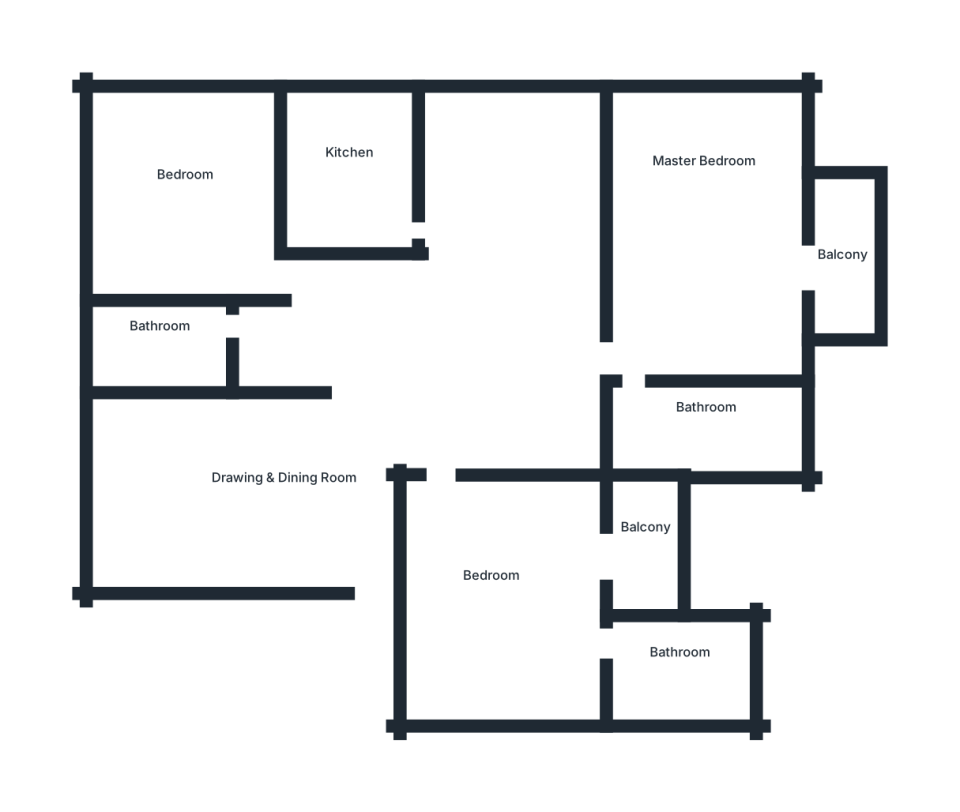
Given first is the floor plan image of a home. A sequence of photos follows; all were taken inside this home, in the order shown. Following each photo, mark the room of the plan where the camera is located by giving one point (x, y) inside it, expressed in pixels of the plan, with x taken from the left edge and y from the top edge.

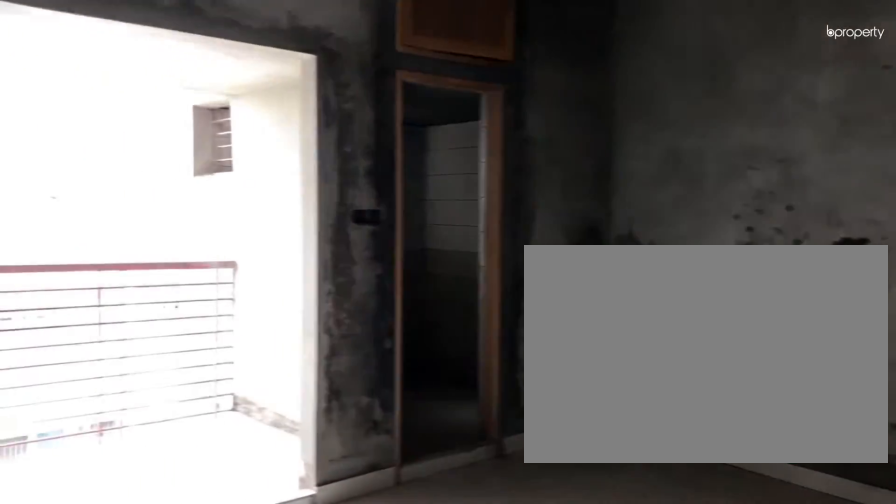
(476, 593)
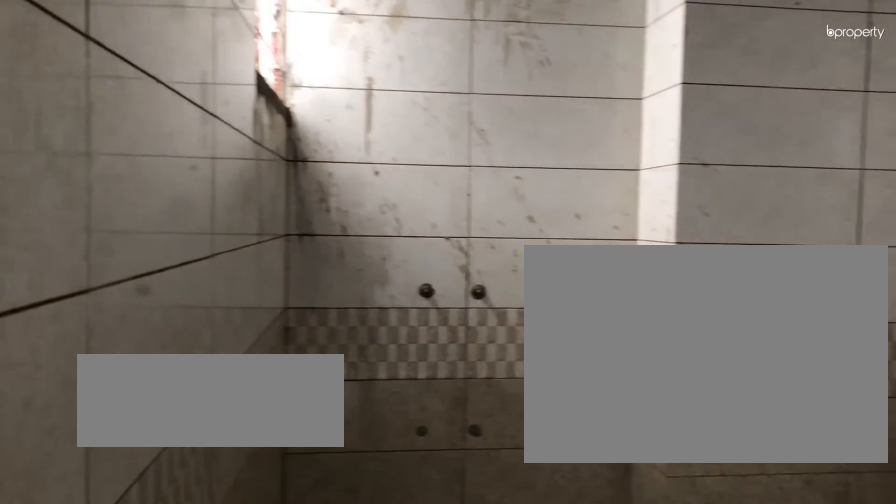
(678, 676)
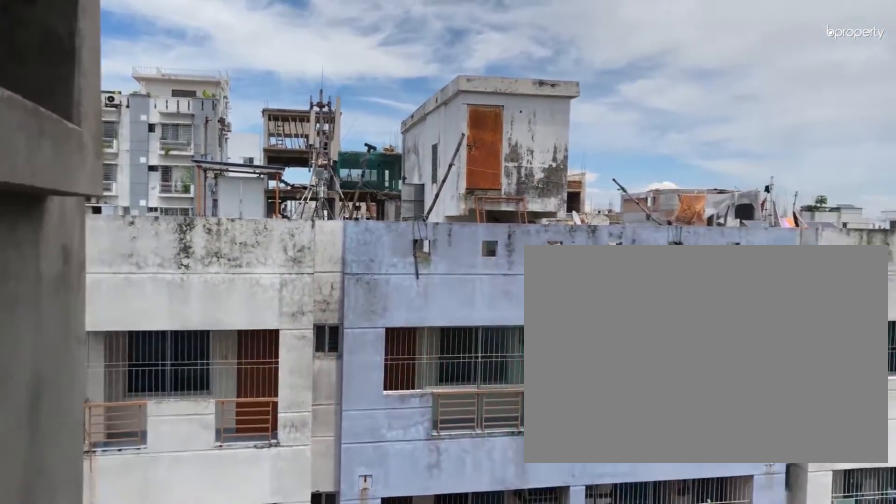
(642, 553)
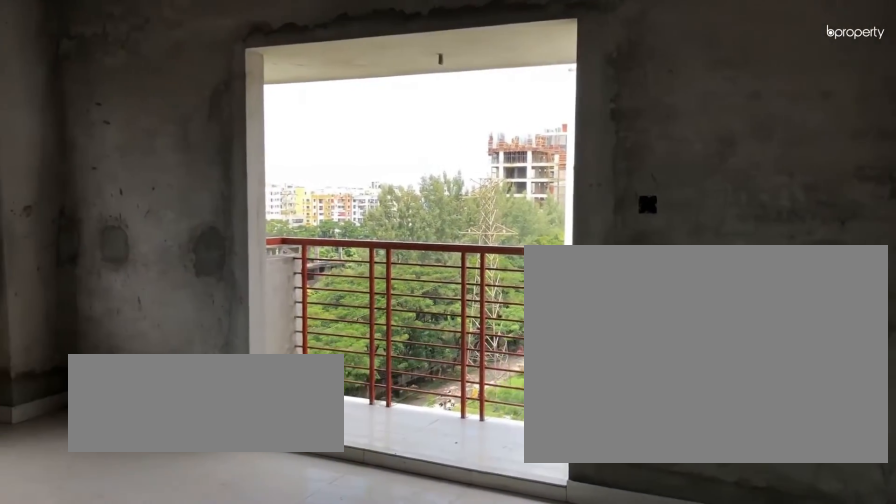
(699, 243)
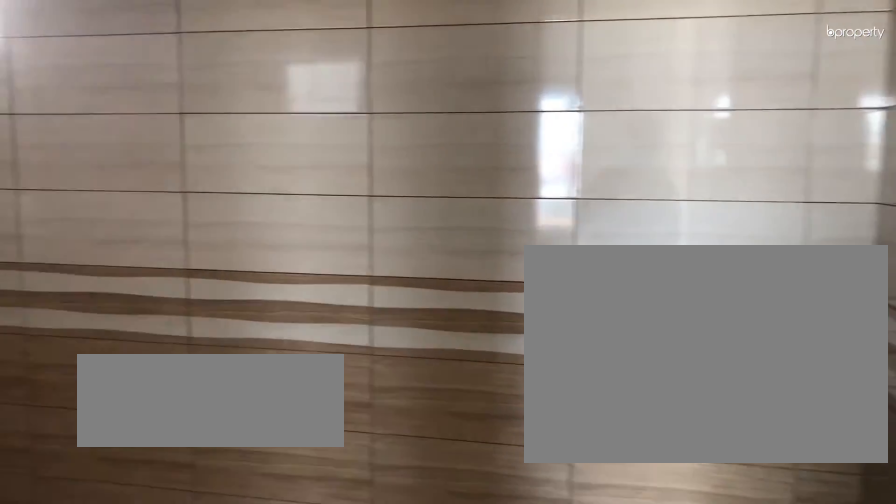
(691, 417)
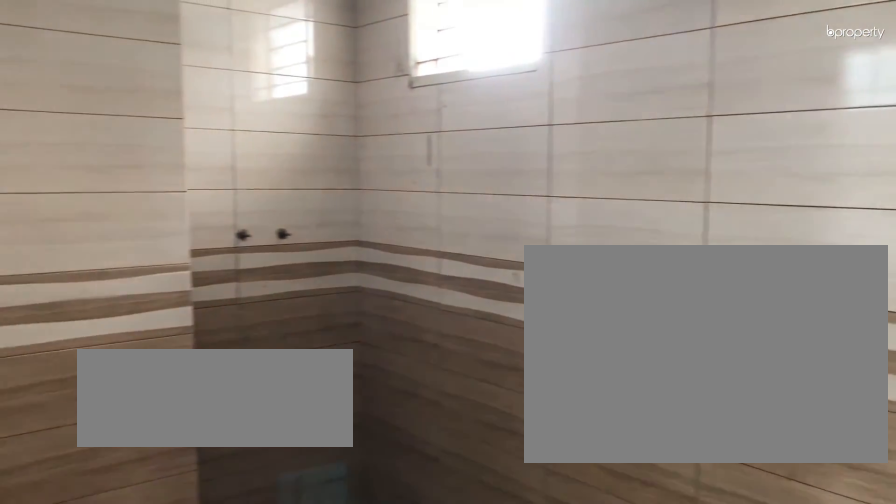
(691, 417)
